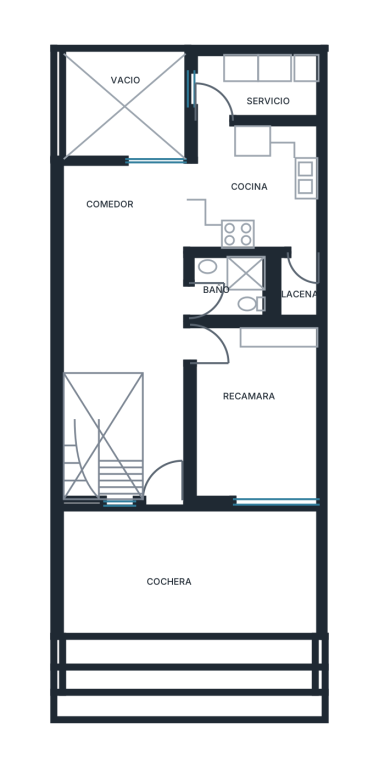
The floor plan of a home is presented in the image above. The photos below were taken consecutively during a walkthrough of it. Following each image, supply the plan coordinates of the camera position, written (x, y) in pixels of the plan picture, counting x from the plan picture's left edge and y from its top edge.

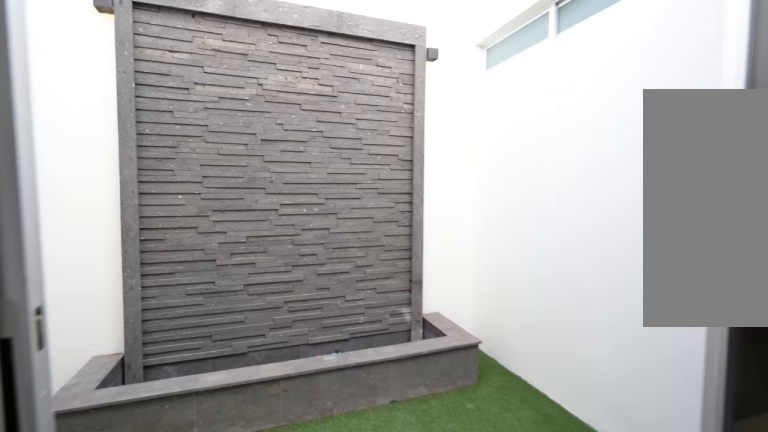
(162, 191)
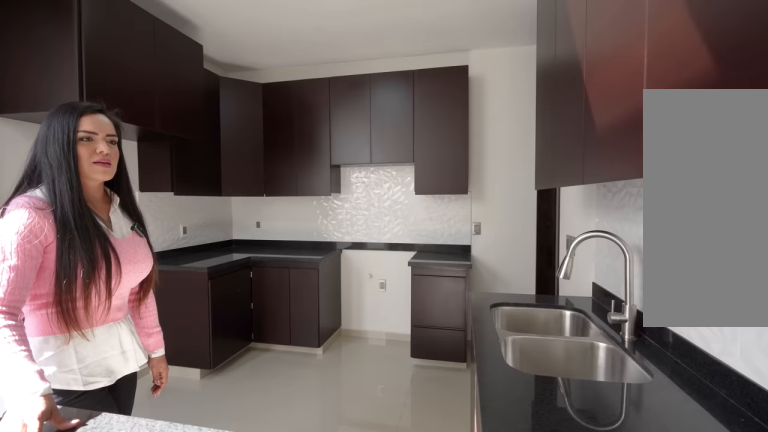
(156, 150)
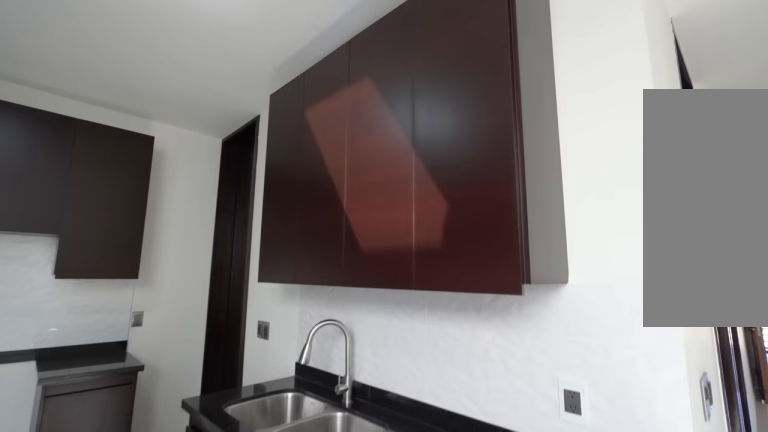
(164, 225)
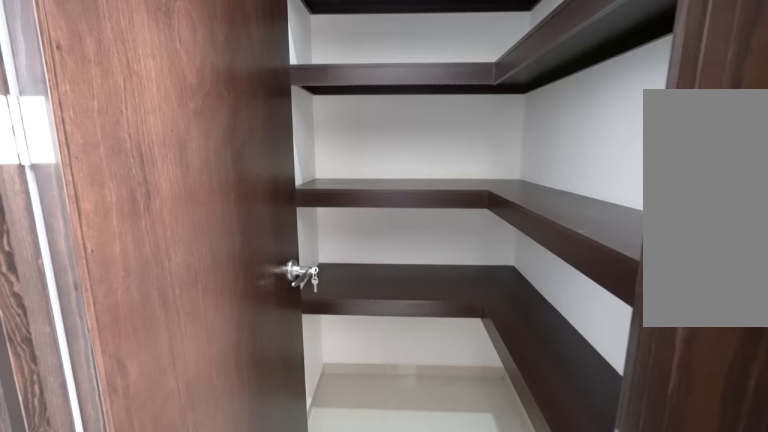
(261, 231)
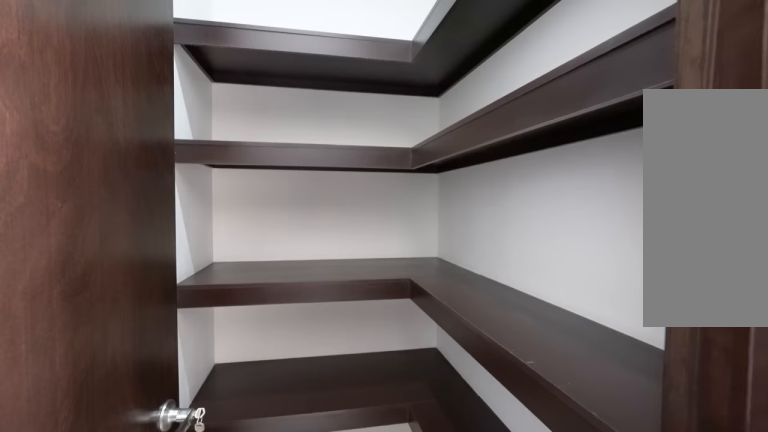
(291, 243)
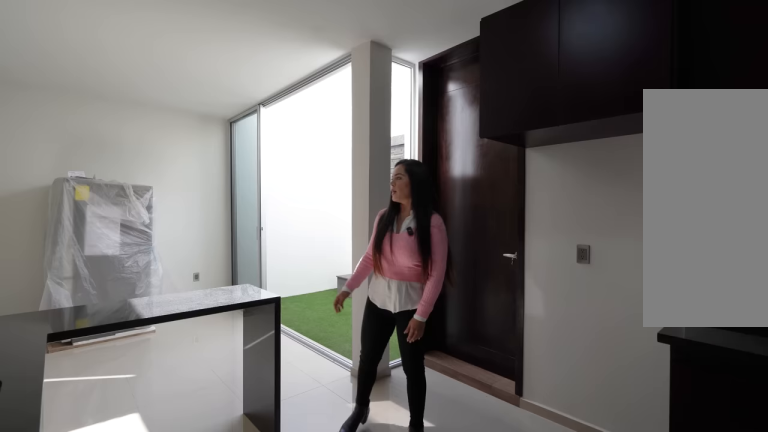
(300, 239)
